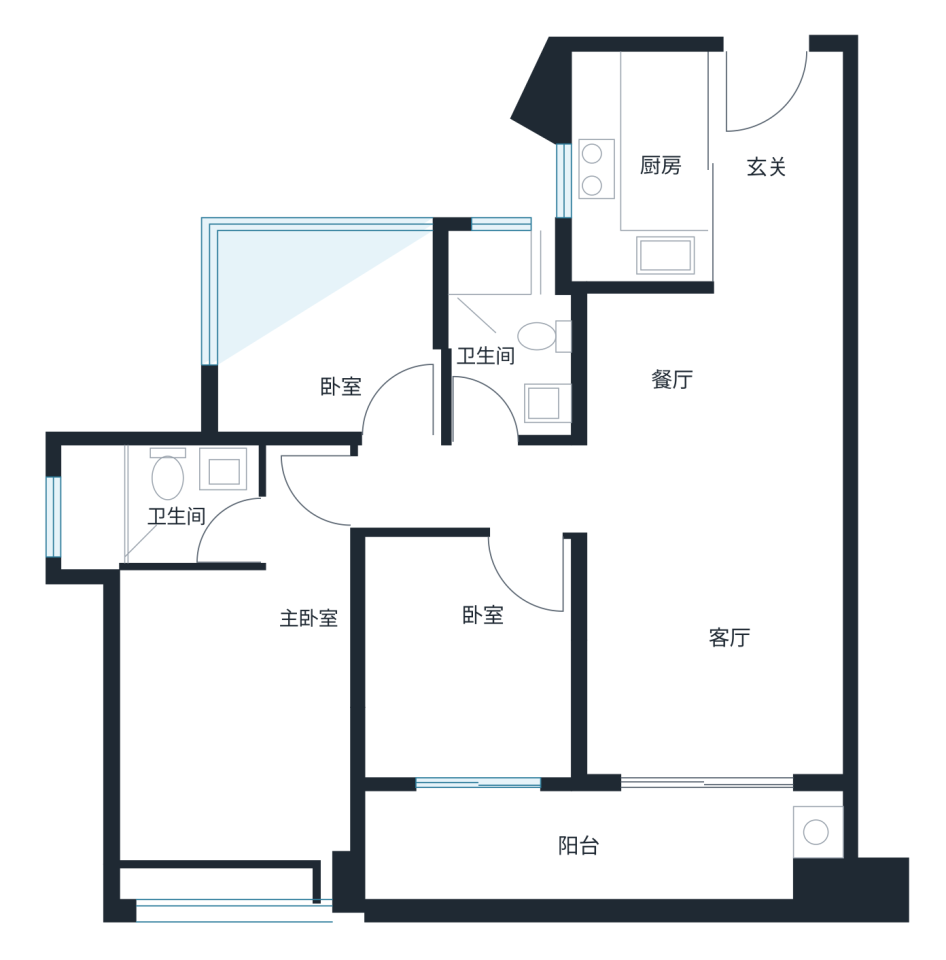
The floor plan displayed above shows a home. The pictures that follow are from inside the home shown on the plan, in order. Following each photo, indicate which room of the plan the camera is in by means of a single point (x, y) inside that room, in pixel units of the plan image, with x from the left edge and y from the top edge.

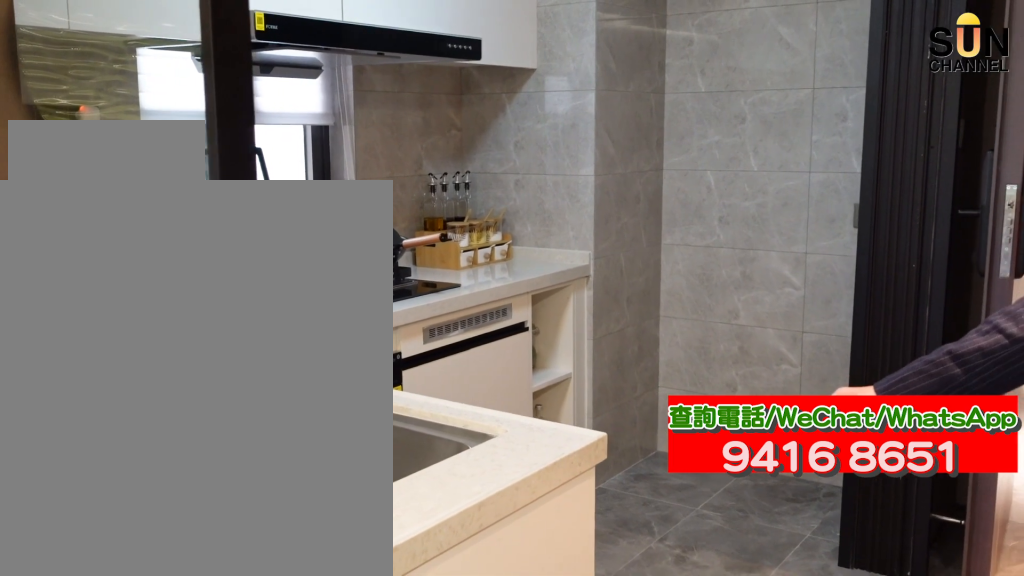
(646, 166)
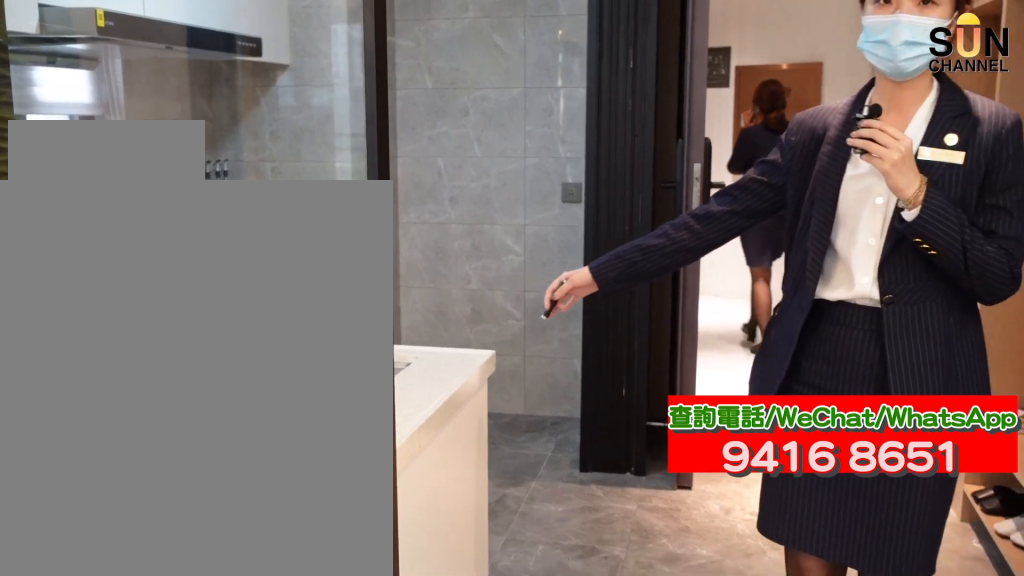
(646, 166)
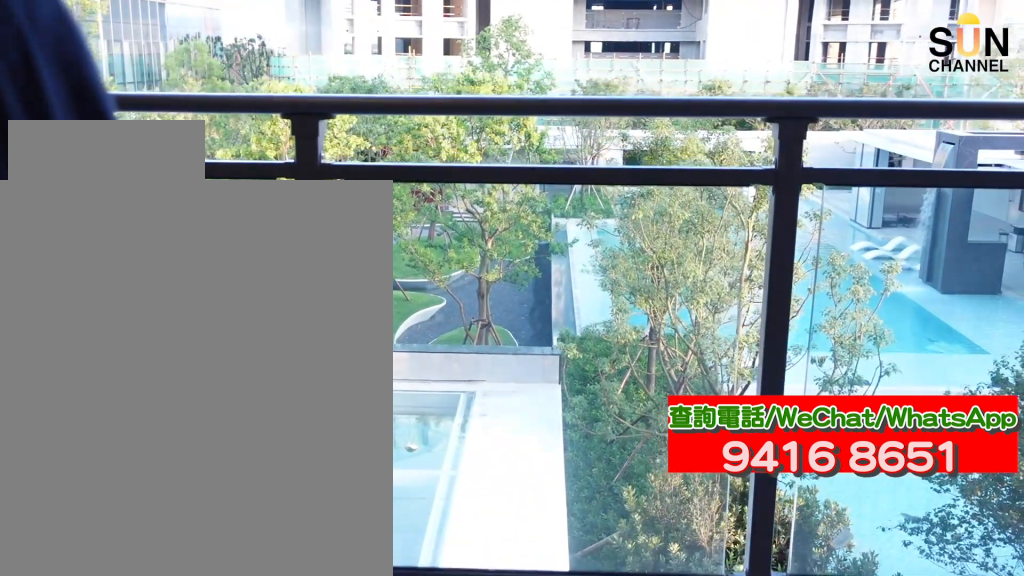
(599, 852)
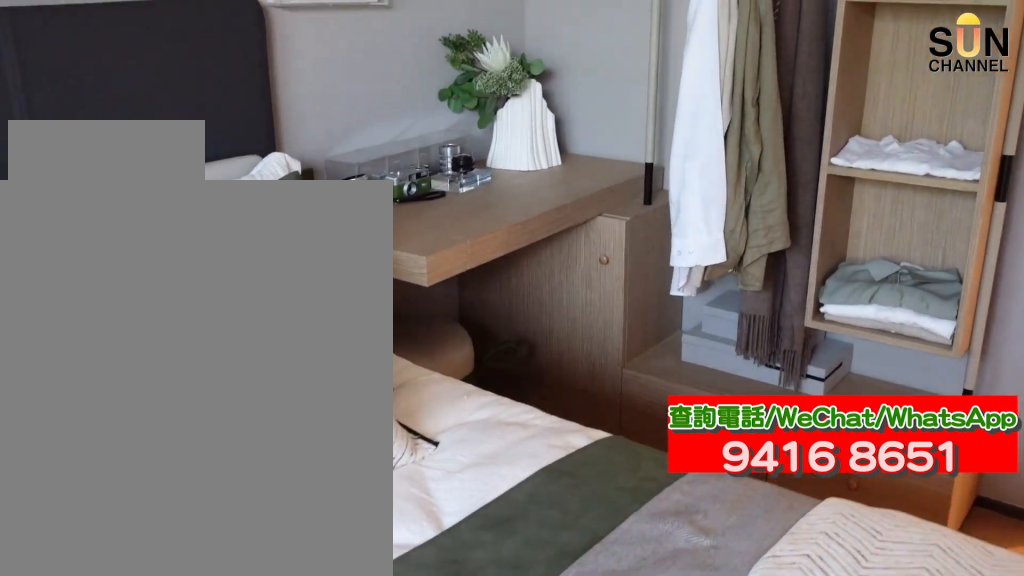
(473, 664)
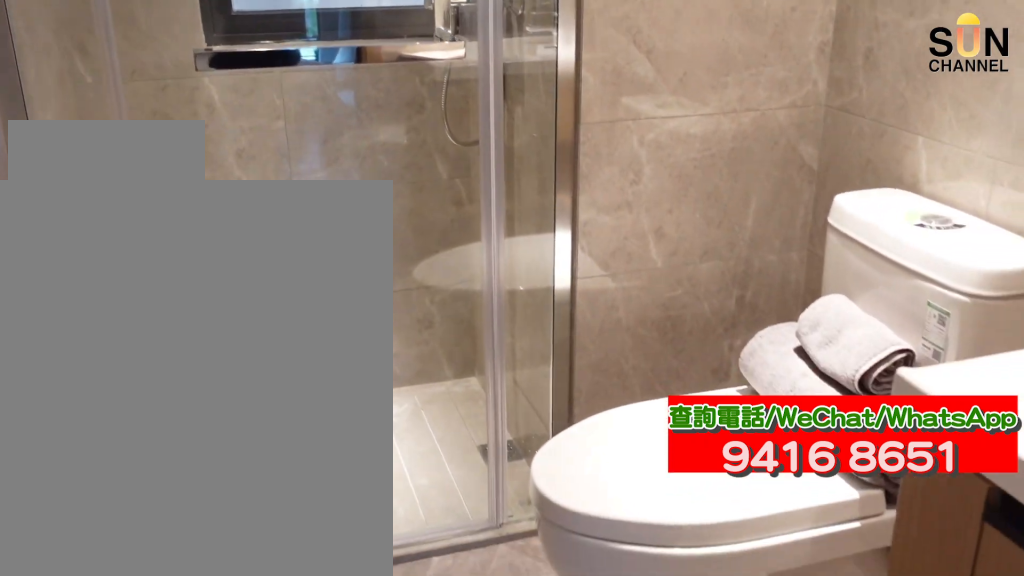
(510, 334)
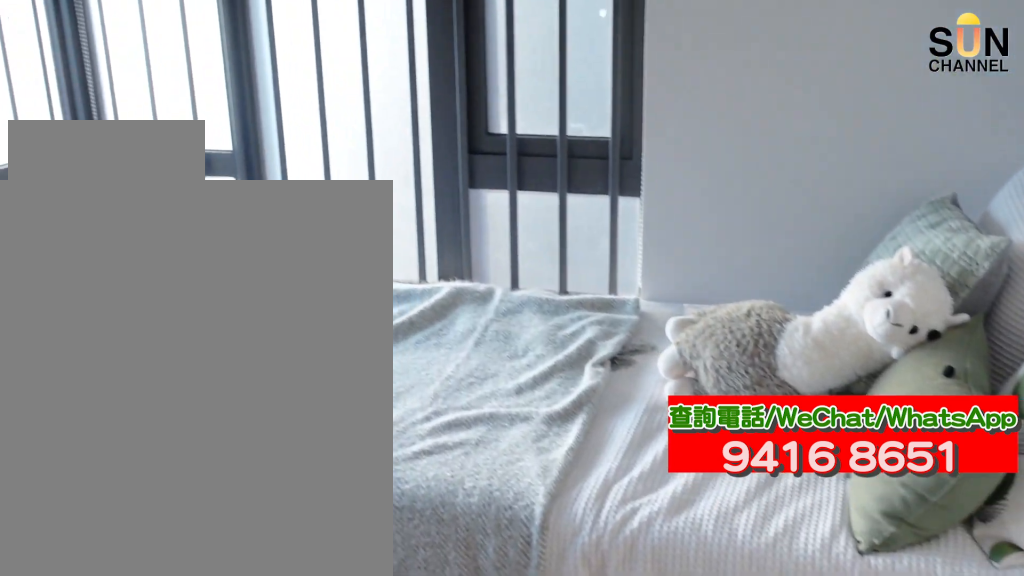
(326, 331)
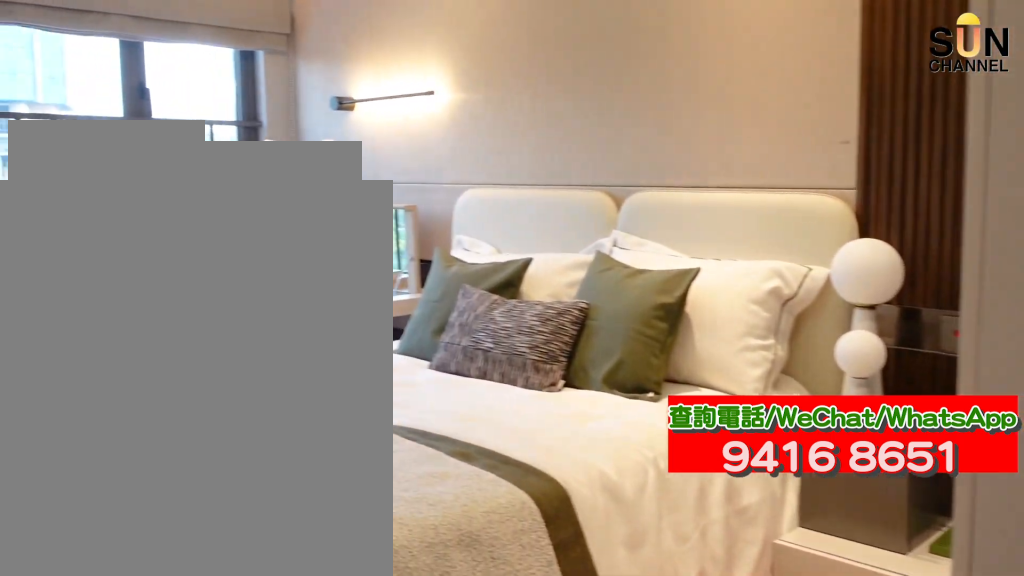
(242, 680)
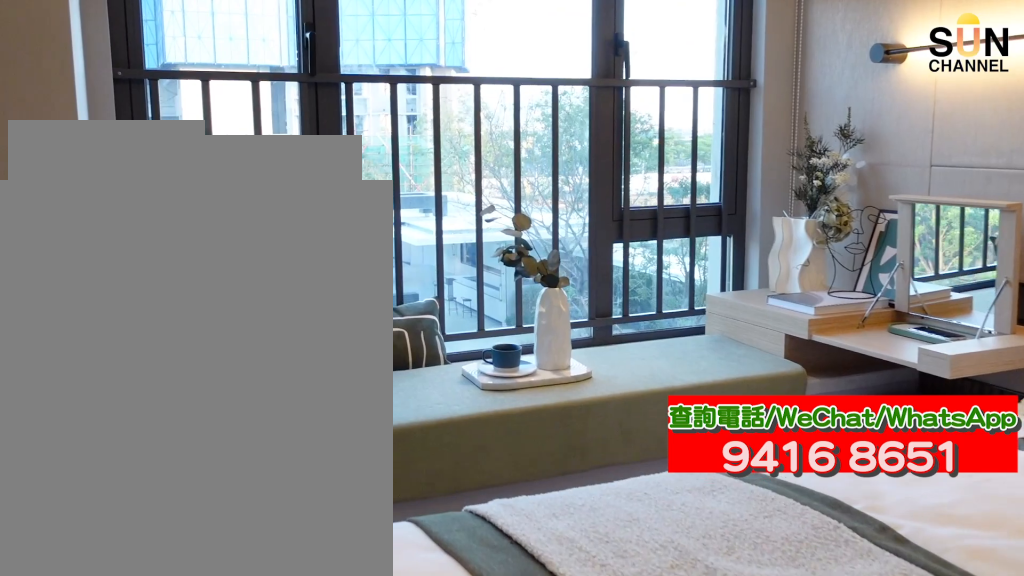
(242, 680)
